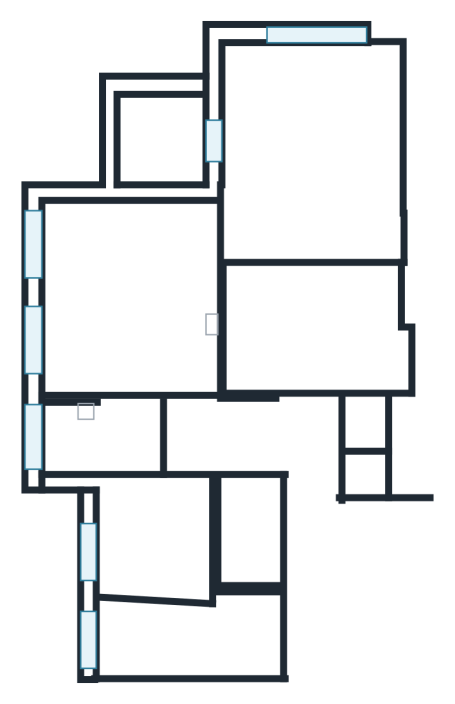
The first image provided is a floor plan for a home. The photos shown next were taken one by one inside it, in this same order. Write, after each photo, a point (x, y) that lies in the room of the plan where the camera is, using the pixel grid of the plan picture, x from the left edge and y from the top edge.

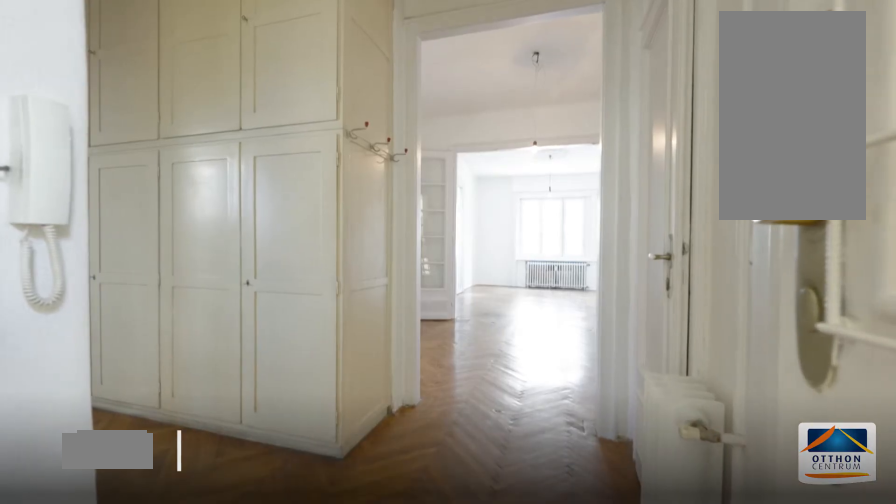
(295, 436)
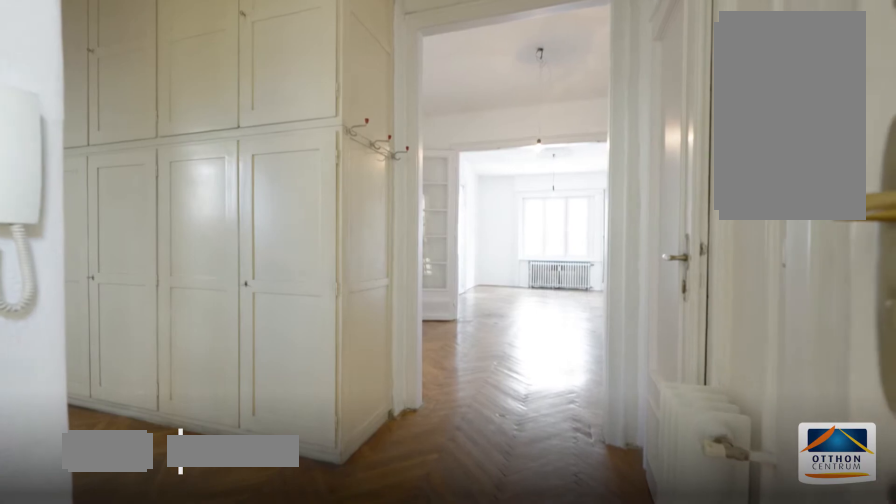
(295, 436)
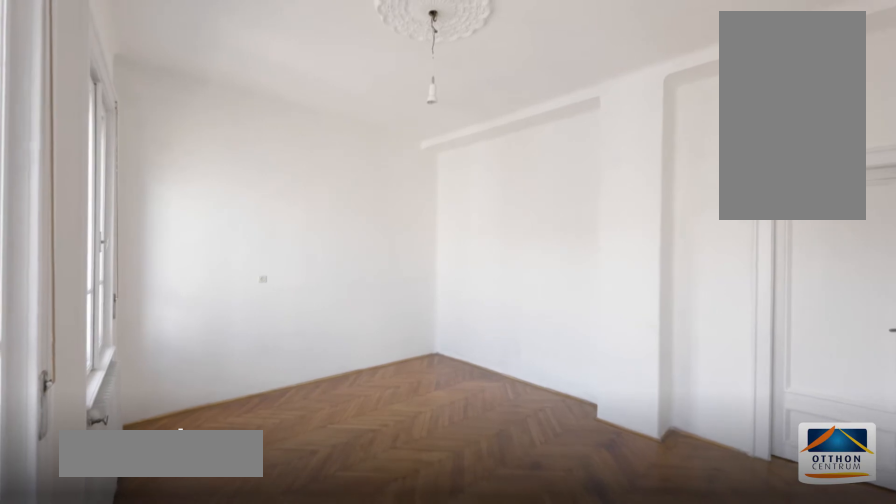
(136, 308)
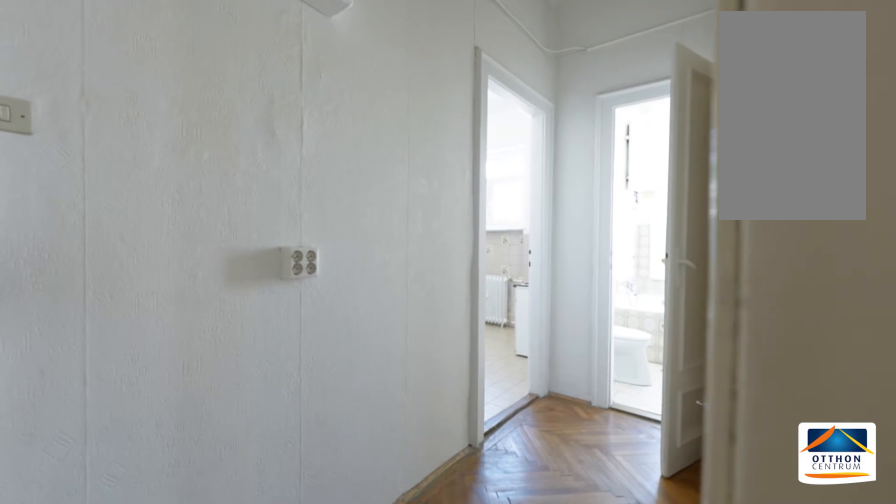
(295, 436)
